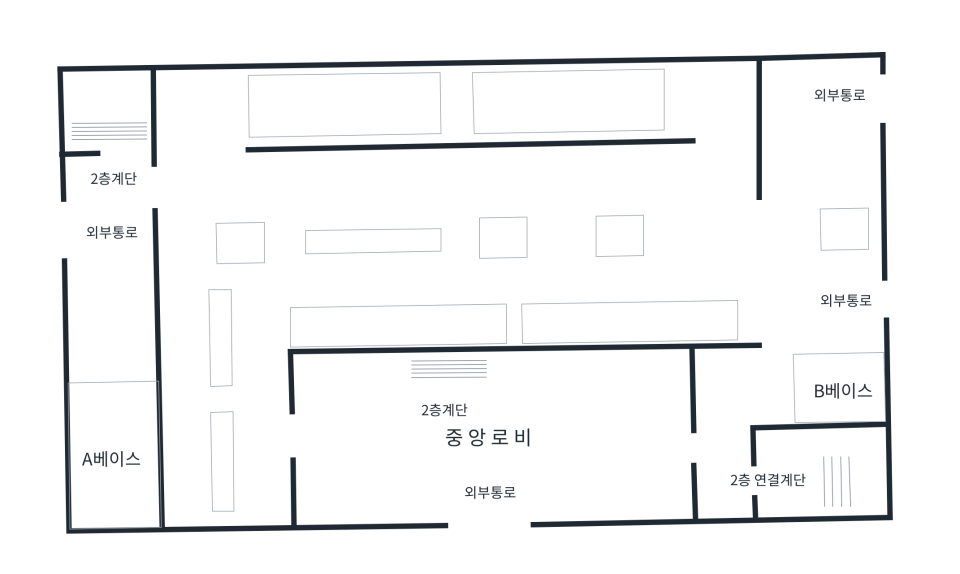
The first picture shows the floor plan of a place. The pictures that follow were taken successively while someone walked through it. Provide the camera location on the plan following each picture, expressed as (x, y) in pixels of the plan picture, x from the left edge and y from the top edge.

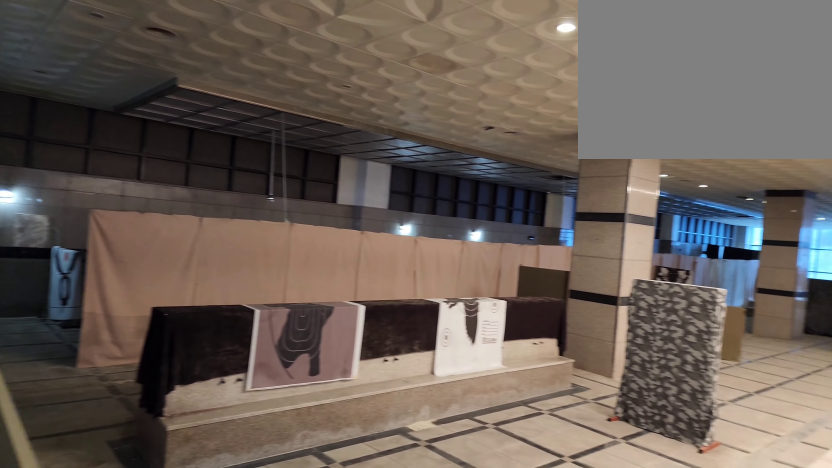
(183, 295)
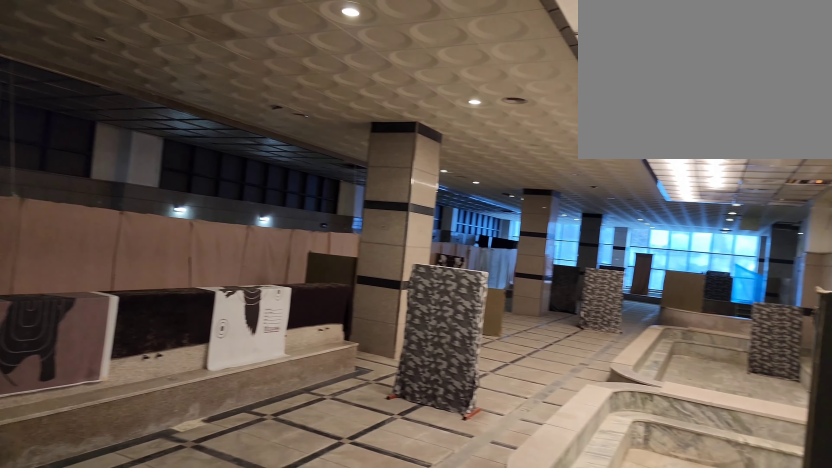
(183, 295)
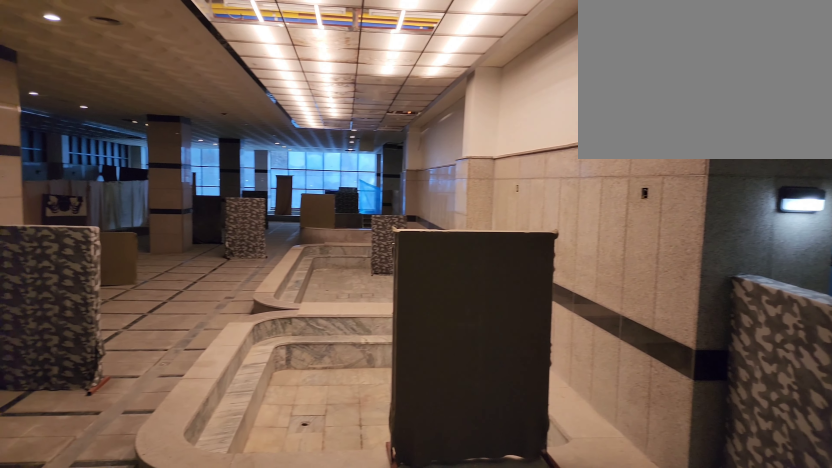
(178, 279)
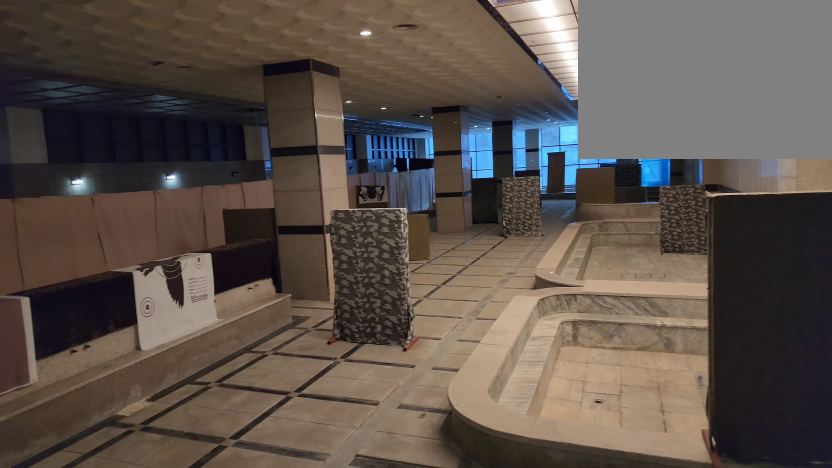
(178, 277)
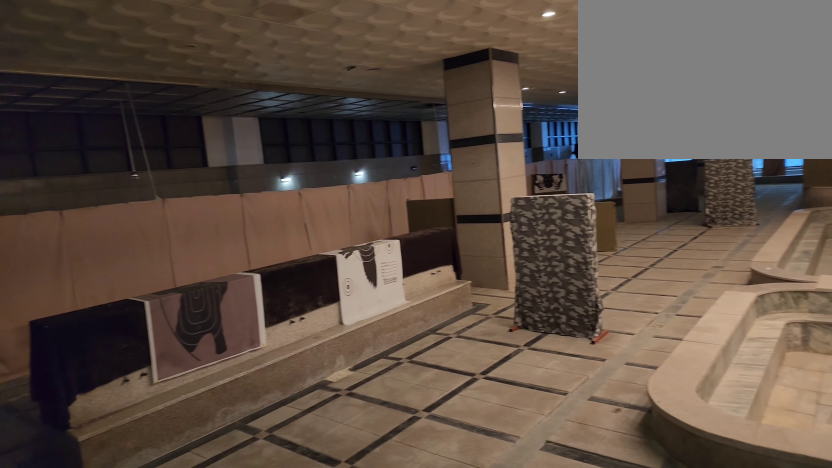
(178, 277)
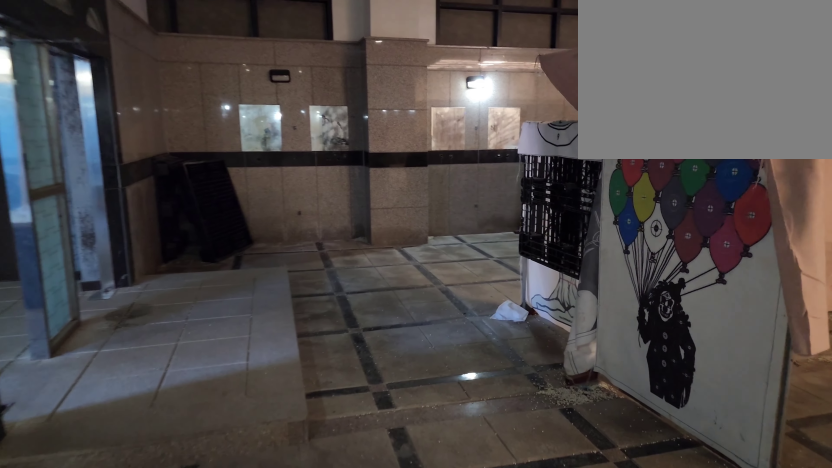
(164, 212)
